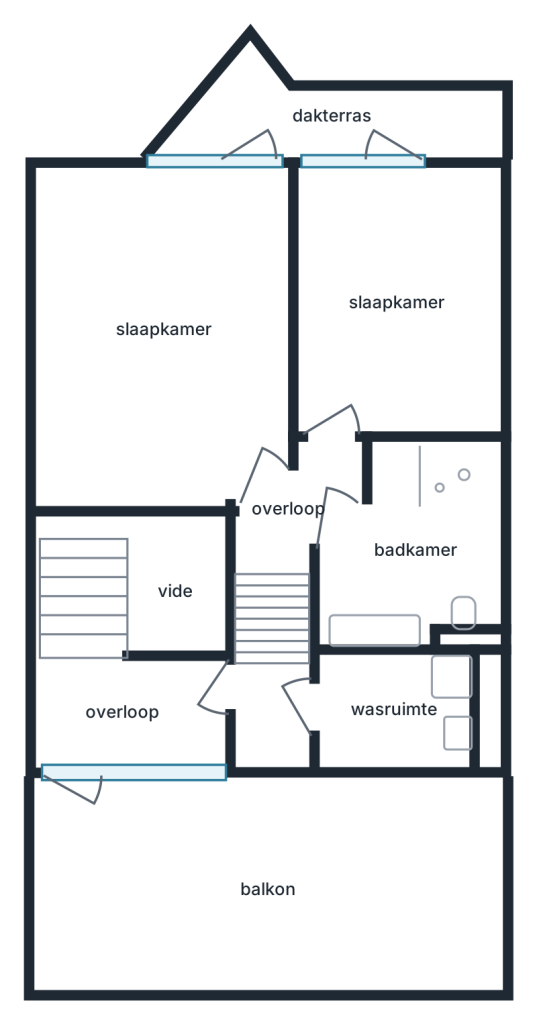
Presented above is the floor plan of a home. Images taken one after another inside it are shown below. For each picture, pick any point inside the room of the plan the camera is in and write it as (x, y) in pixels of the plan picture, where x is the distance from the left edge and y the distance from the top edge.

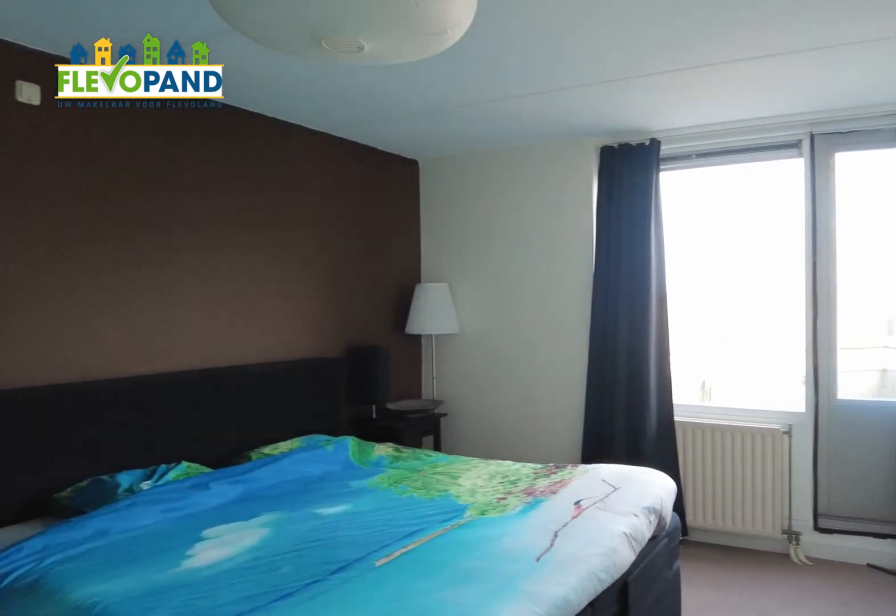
(81, 203)
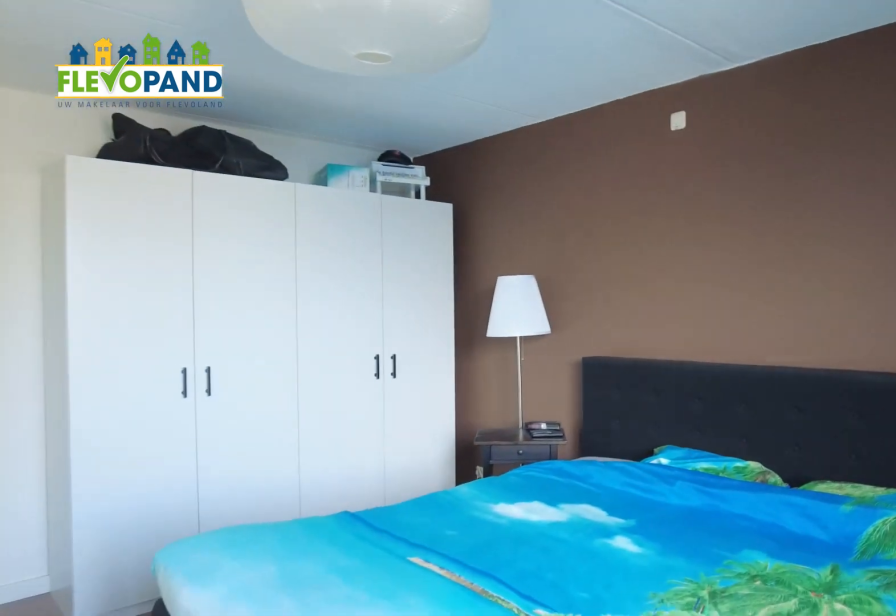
(81, 203)
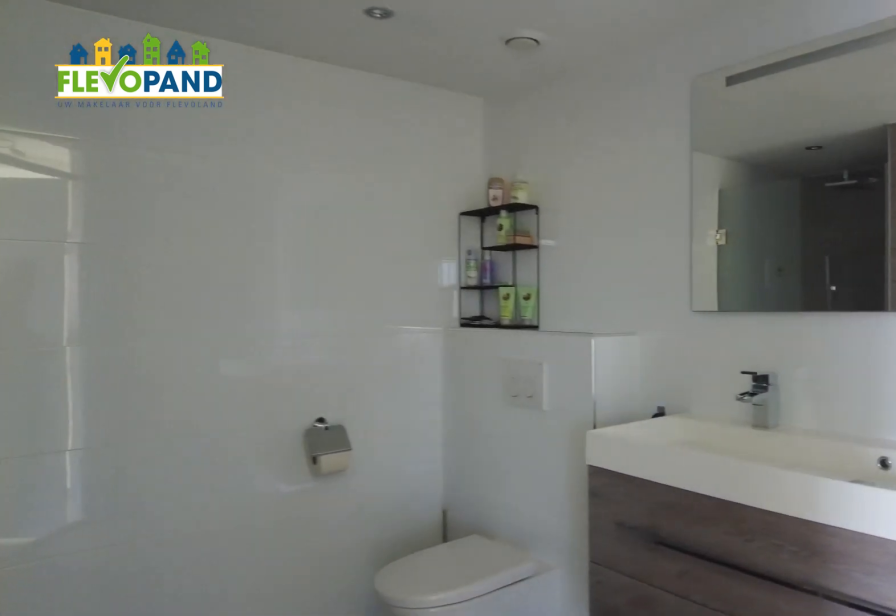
(373, 629)
